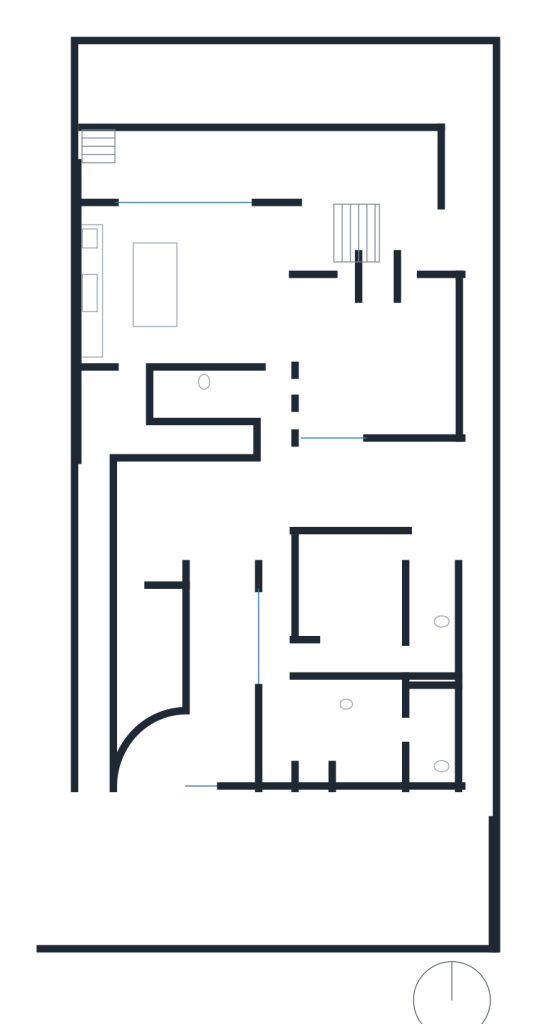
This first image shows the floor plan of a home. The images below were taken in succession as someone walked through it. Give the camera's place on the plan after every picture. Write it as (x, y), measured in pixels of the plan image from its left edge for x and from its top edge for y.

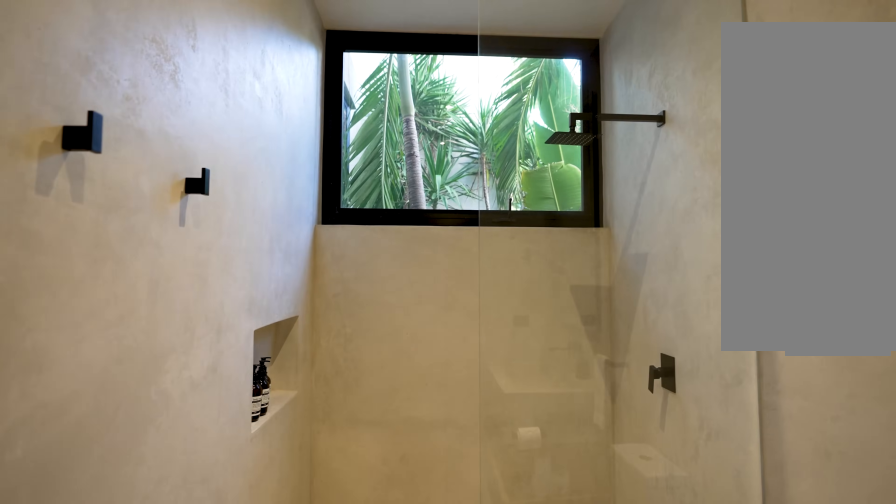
(408, 656)
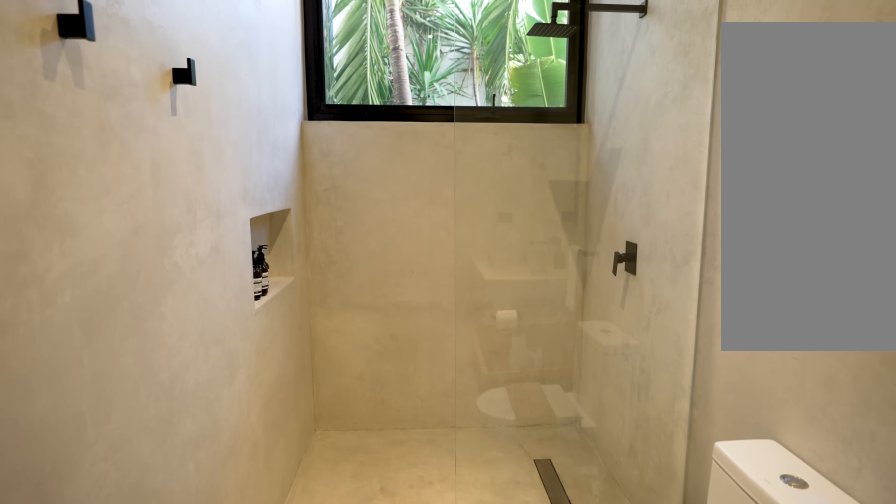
(423, 653)
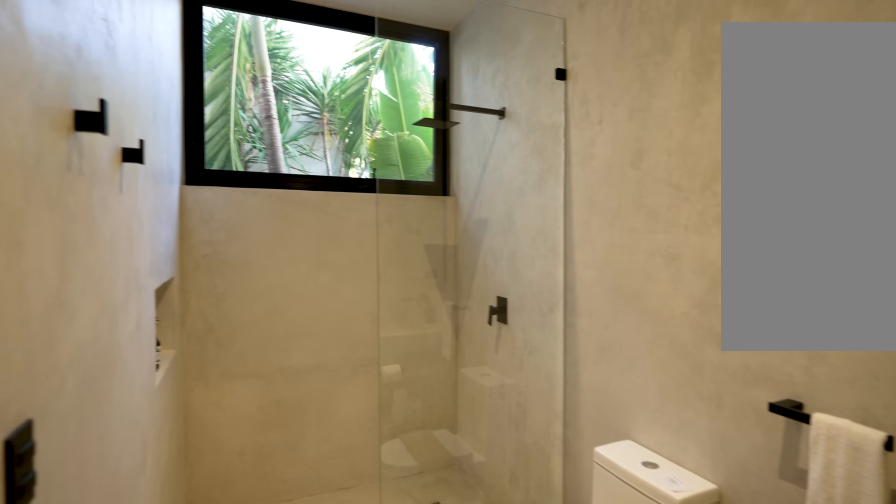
(423, 652)
